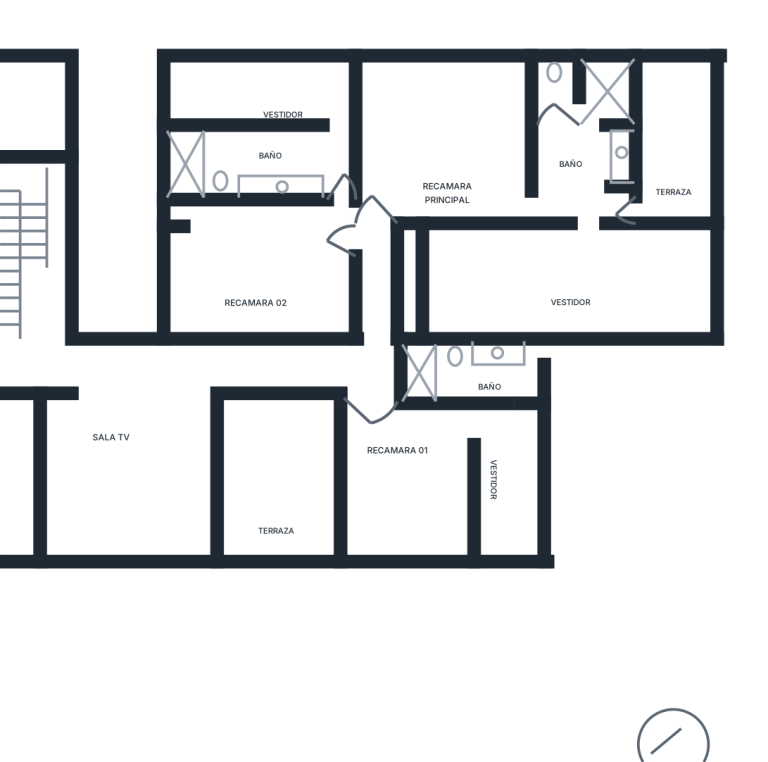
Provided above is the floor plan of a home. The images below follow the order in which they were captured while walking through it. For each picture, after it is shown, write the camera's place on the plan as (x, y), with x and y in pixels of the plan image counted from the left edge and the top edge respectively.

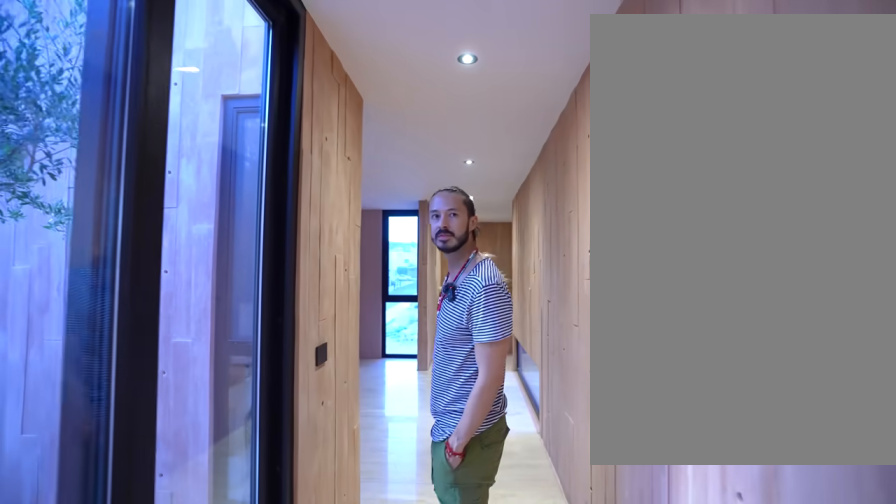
(364, 350)
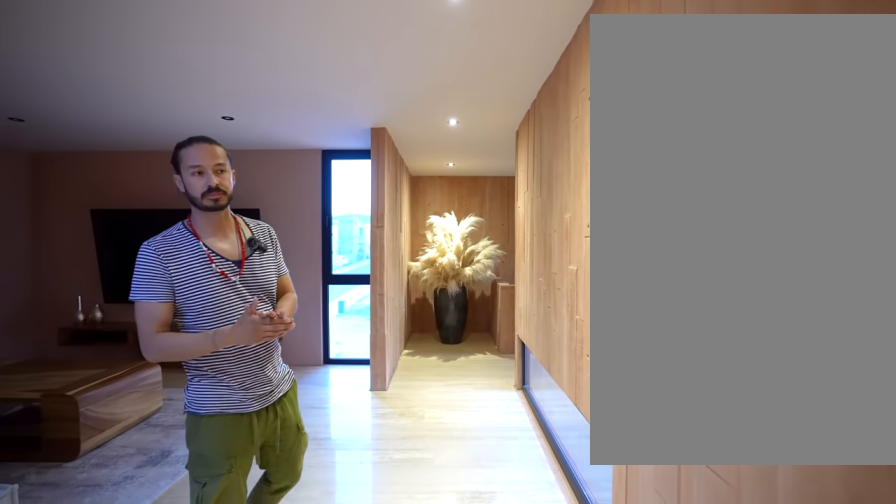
(230, 372)
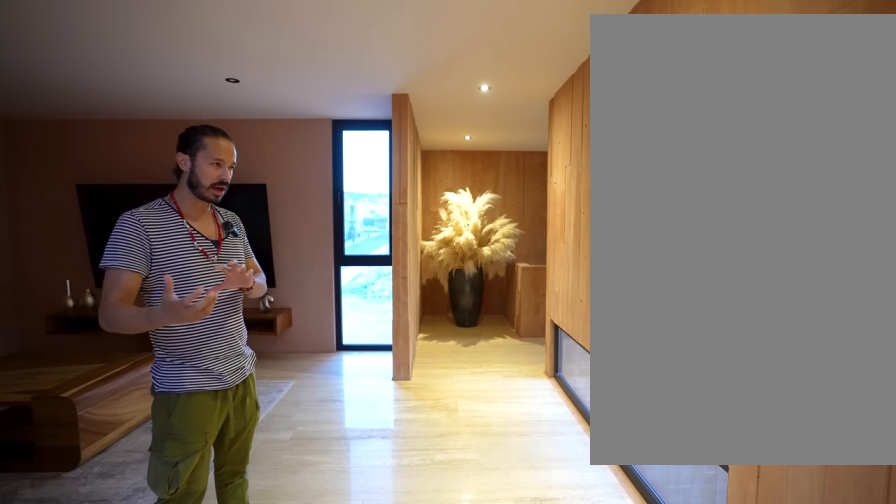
(213, 372)
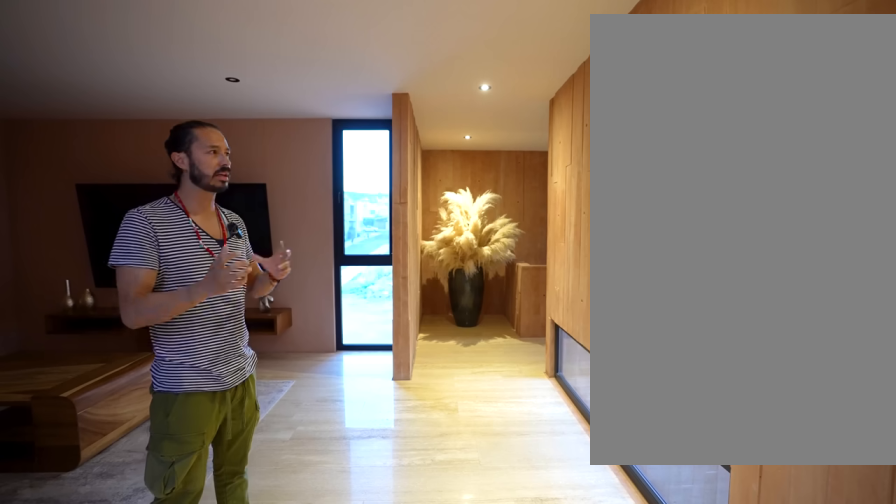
(212, 372)
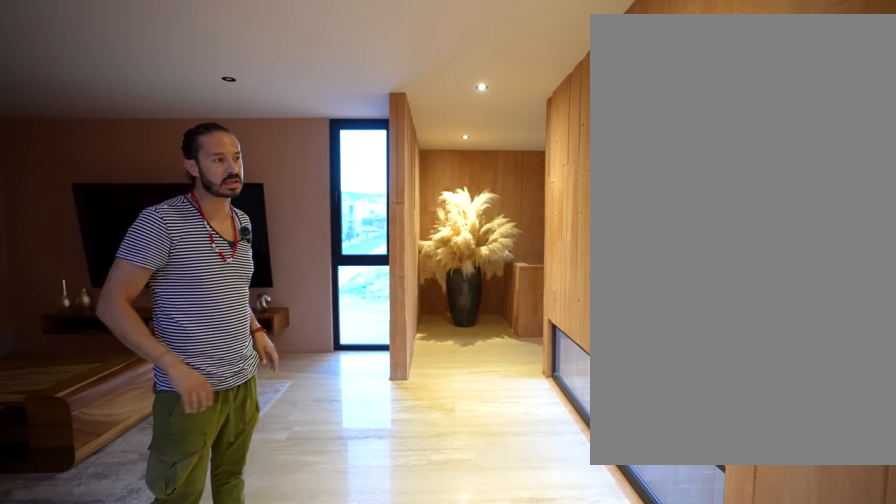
(208, 372)
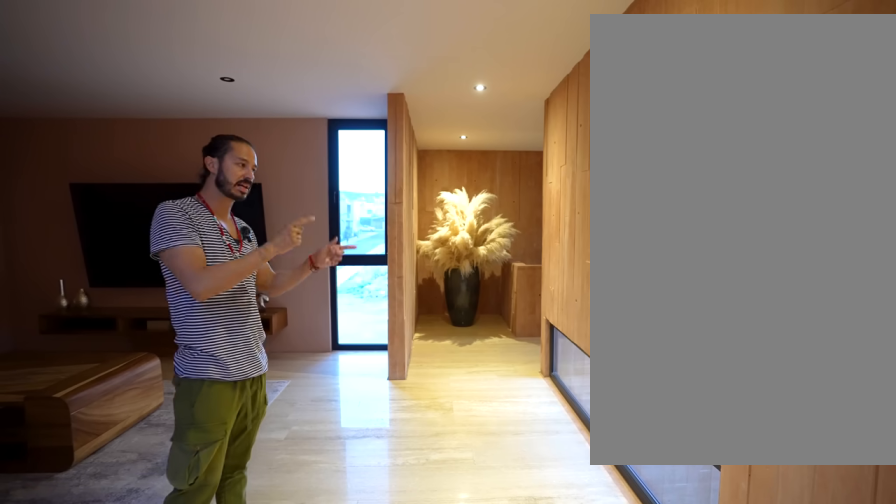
(207, 373)
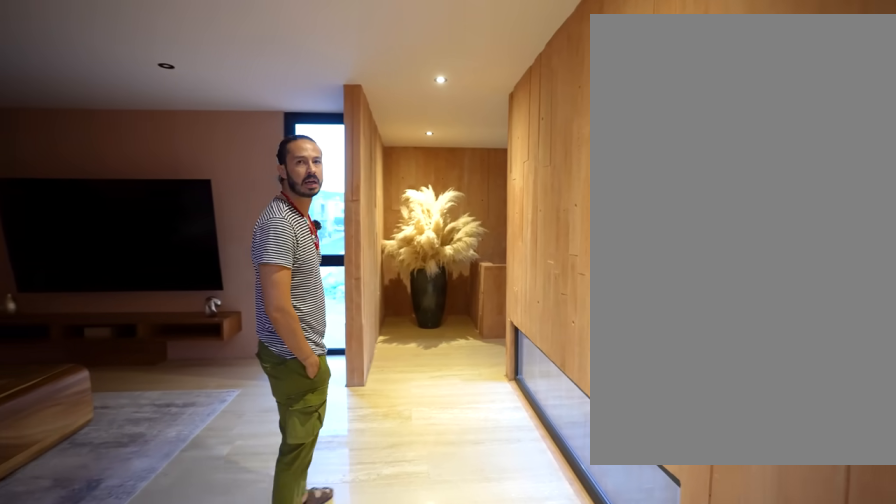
(207, 372)
